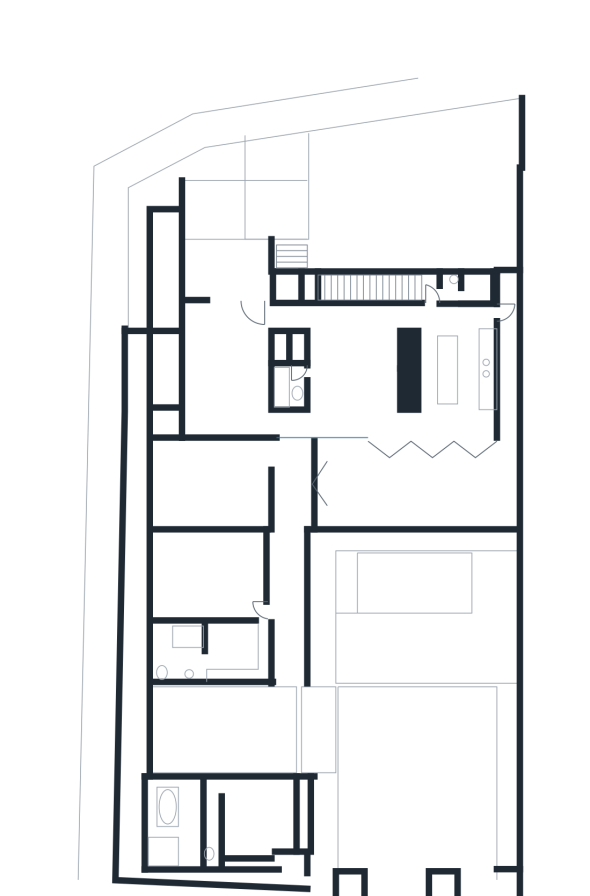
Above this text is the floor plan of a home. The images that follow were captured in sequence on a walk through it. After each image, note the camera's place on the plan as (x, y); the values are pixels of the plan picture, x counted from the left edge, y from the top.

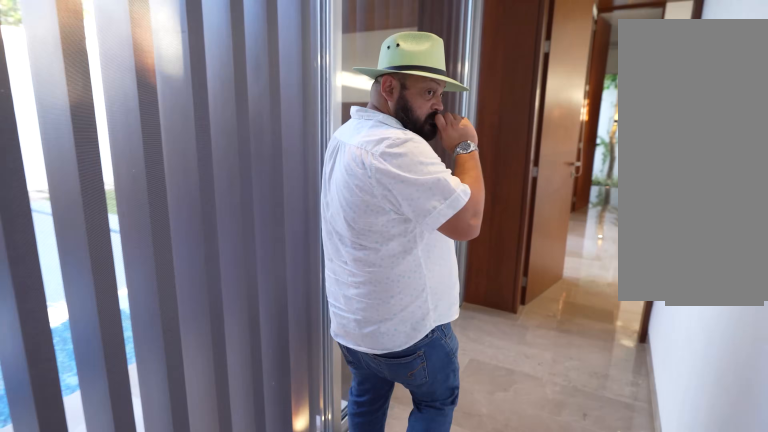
(280, 615)
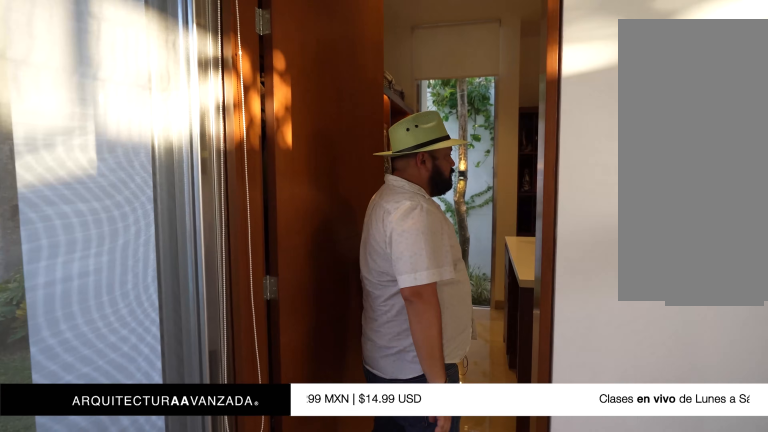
(282, 732)
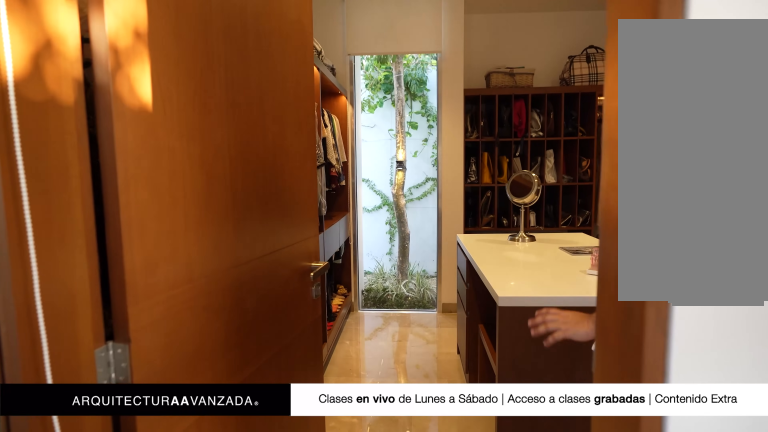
(284, 761)
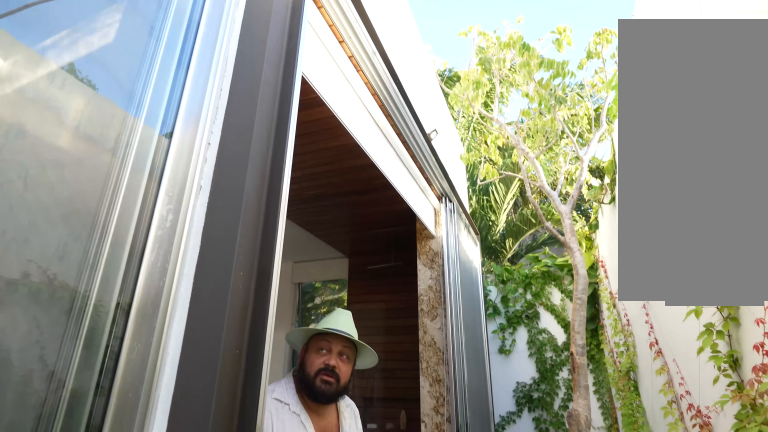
(129, 763)
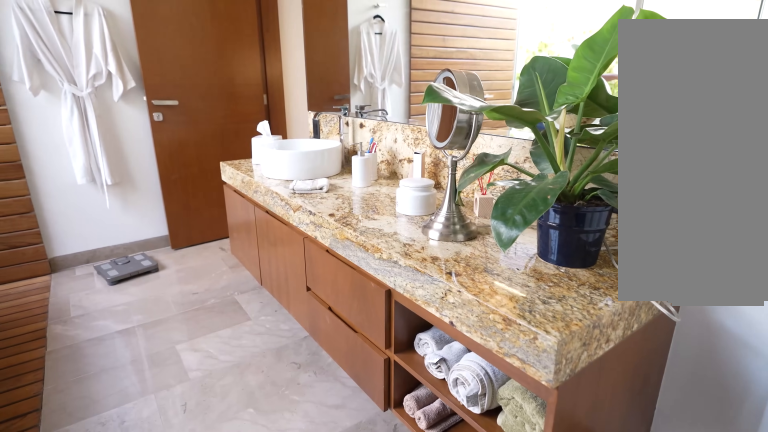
(188, 848)
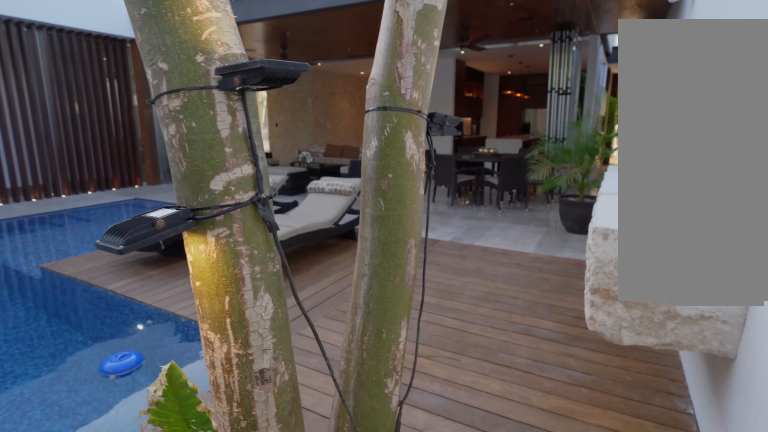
(474, 695)
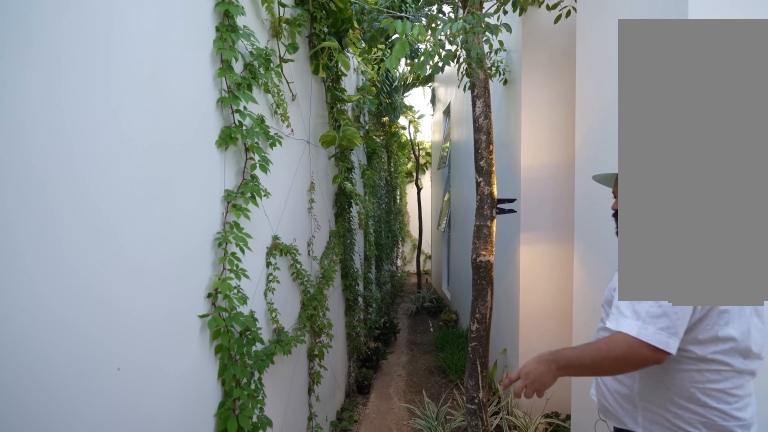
(315, 884)
